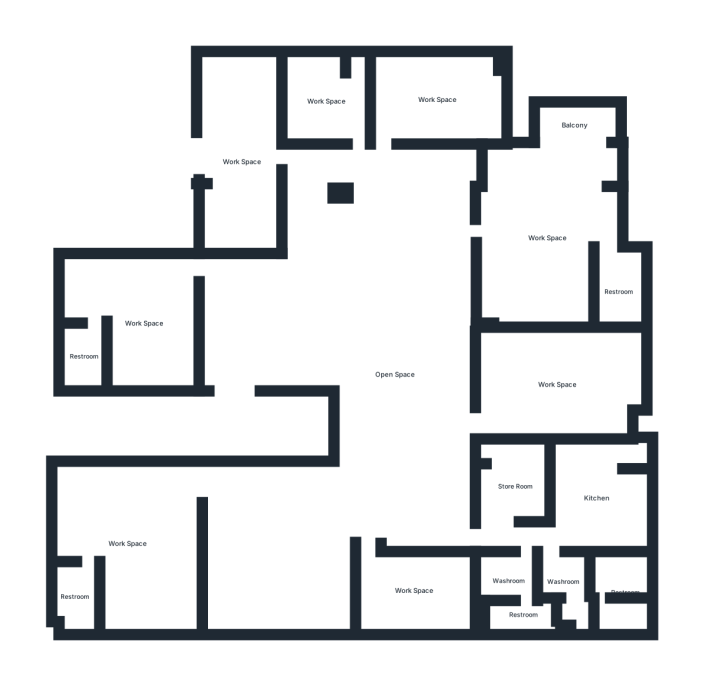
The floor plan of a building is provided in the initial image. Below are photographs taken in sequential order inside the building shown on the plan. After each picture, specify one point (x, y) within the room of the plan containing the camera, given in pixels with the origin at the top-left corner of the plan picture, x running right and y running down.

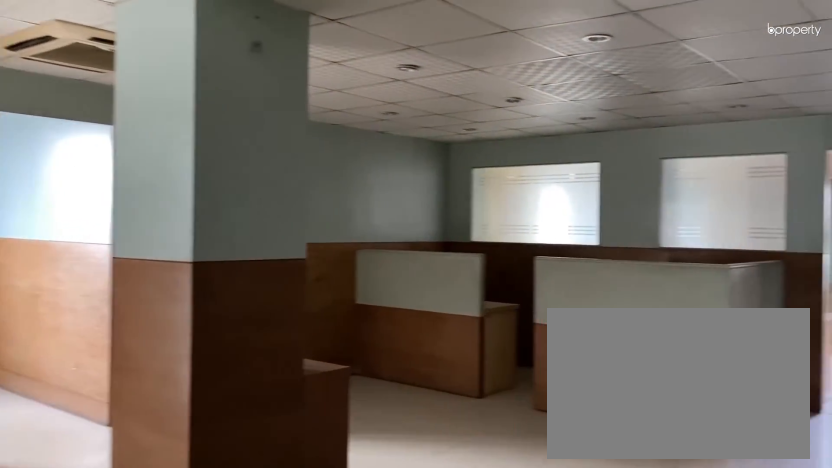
(310, 338)
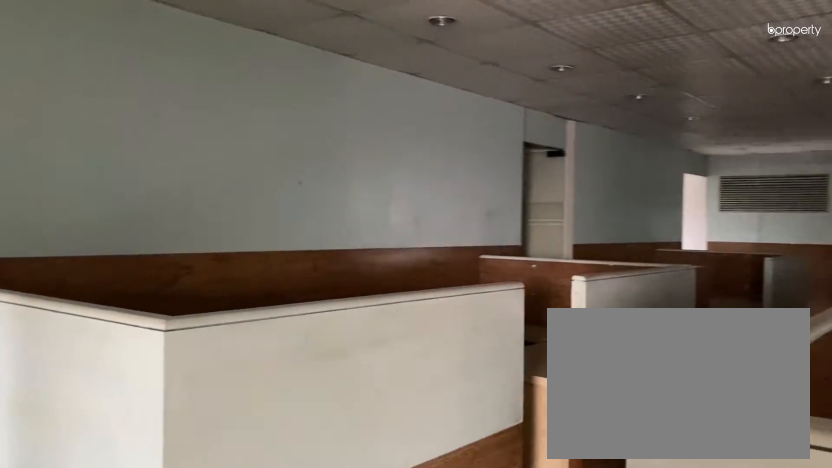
(401, 374)
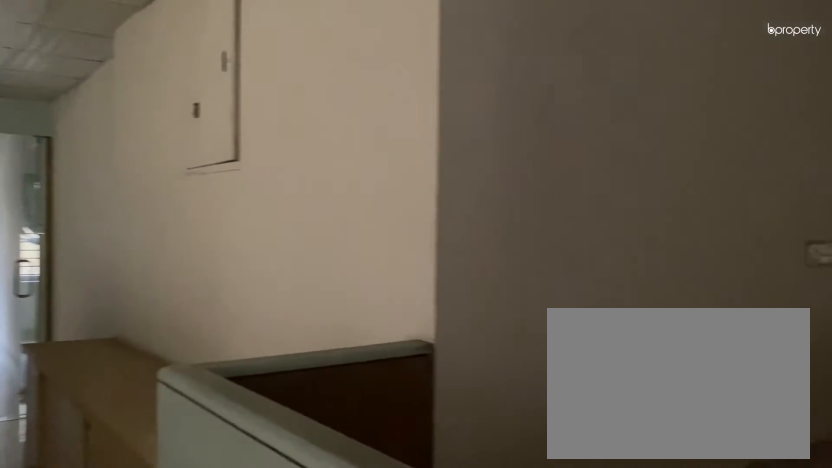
(402, 375)
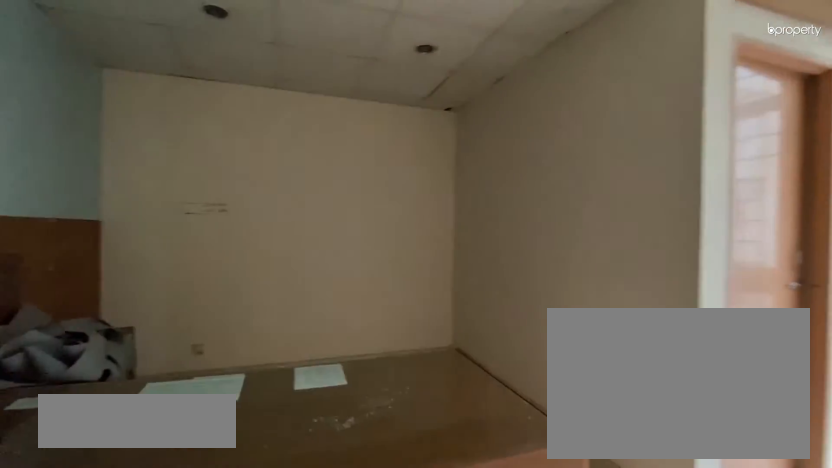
(149, 318)
